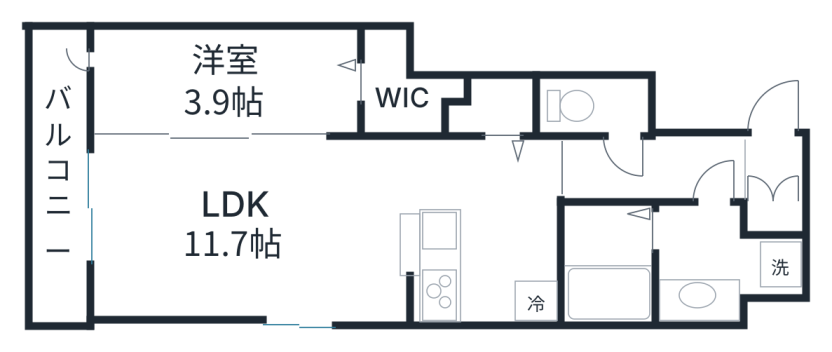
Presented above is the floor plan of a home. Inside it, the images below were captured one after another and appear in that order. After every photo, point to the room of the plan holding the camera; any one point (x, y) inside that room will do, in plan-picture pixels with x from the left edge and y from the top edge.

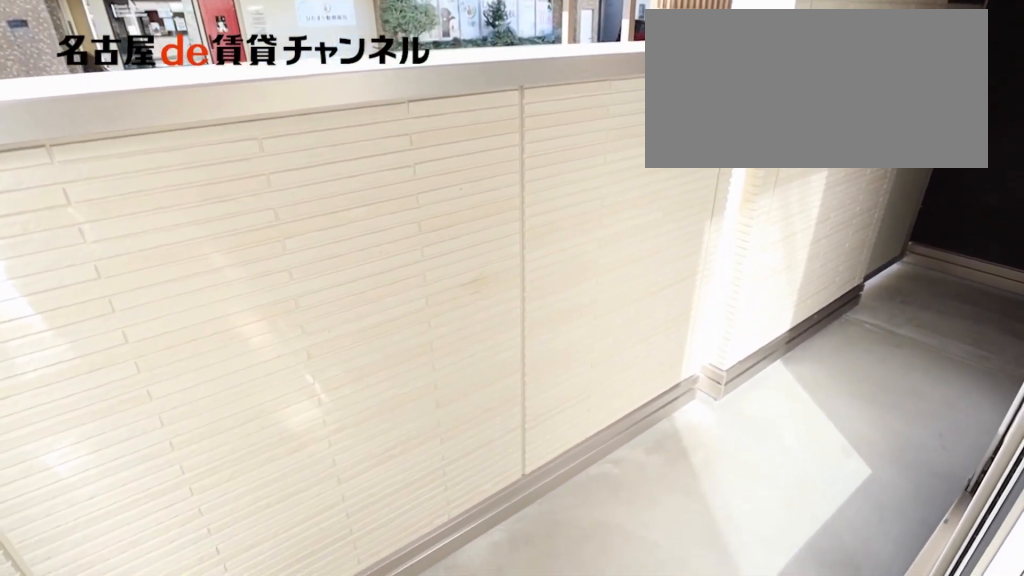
(62, 178)
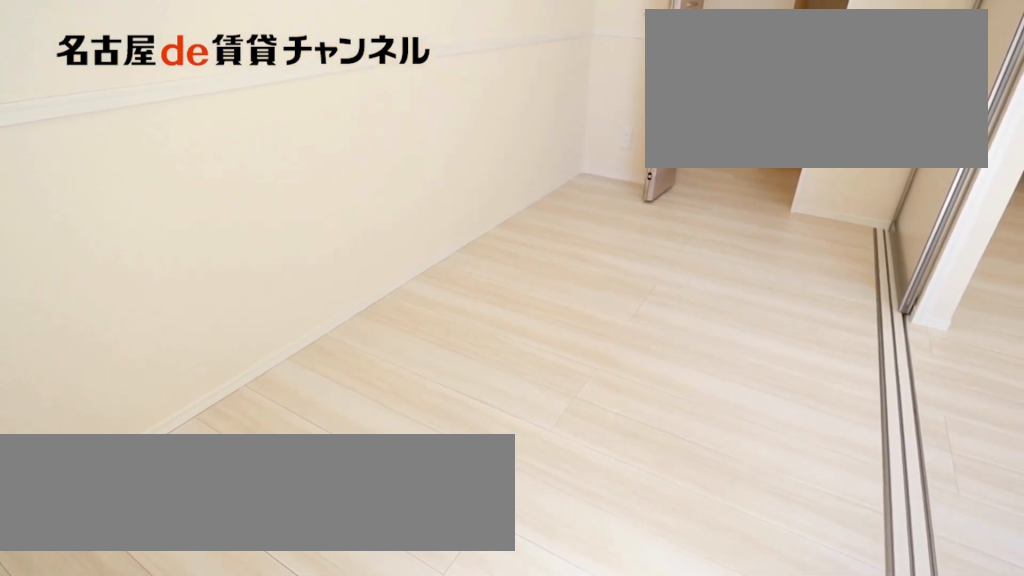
(226, 83)
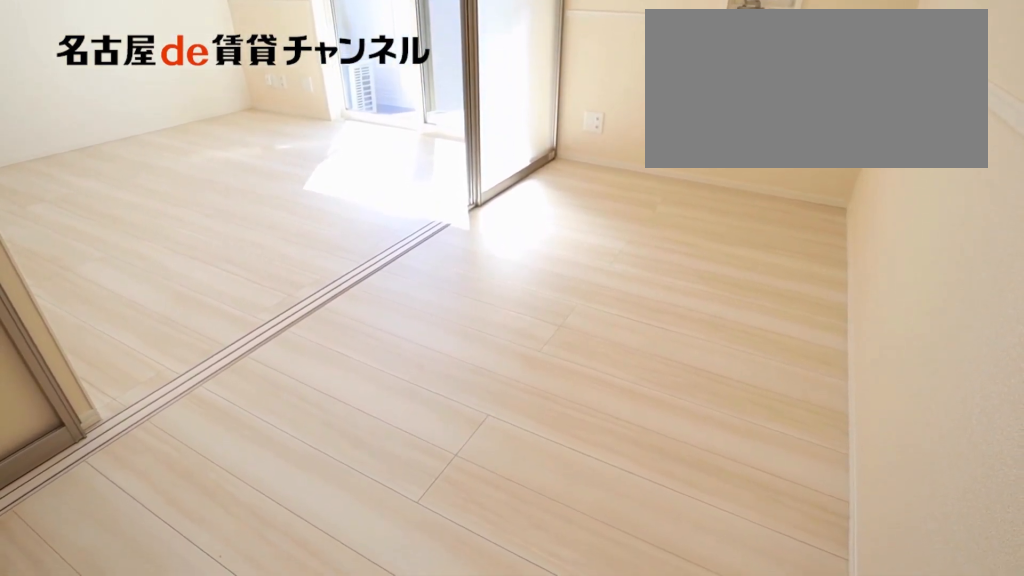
(226, 83)
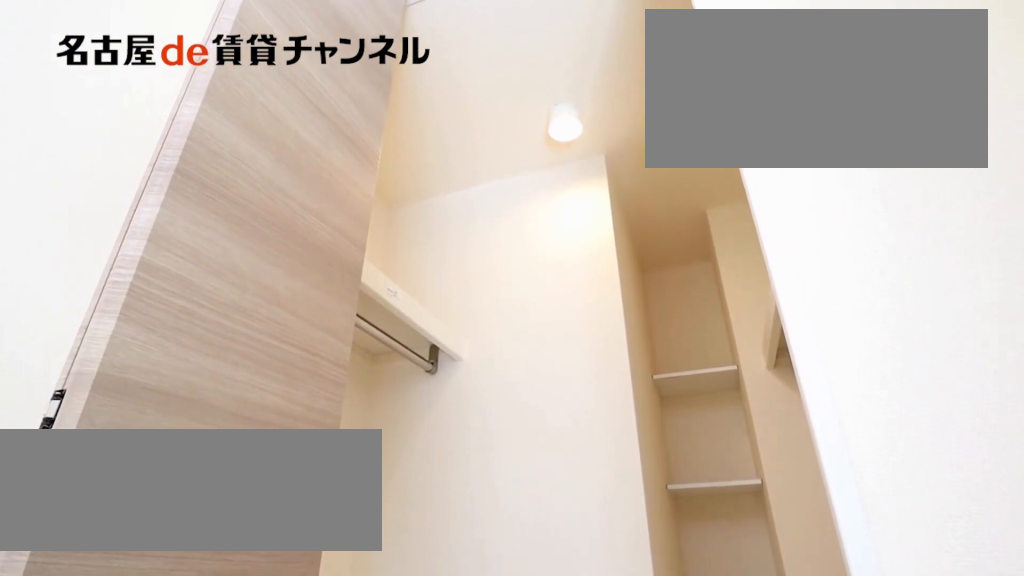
(400, 92)
